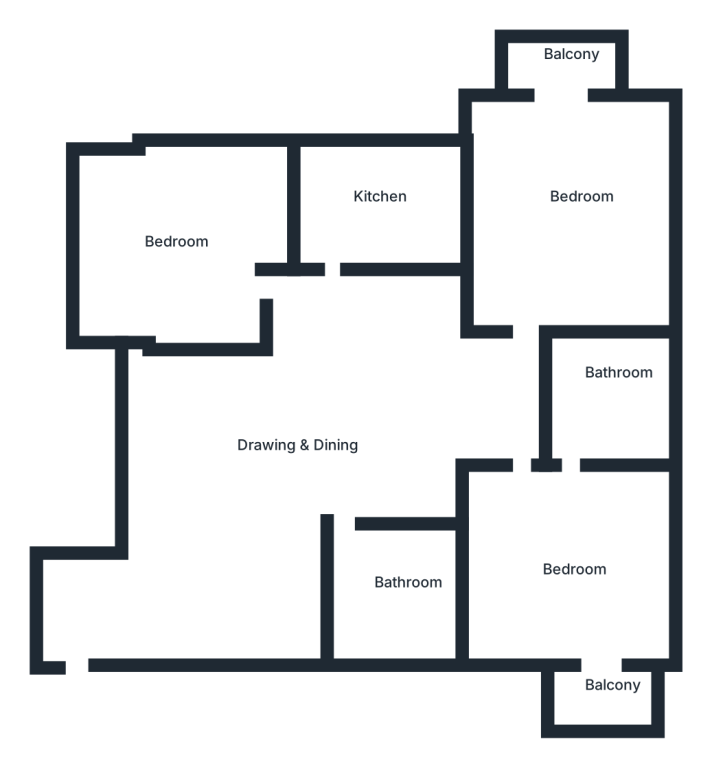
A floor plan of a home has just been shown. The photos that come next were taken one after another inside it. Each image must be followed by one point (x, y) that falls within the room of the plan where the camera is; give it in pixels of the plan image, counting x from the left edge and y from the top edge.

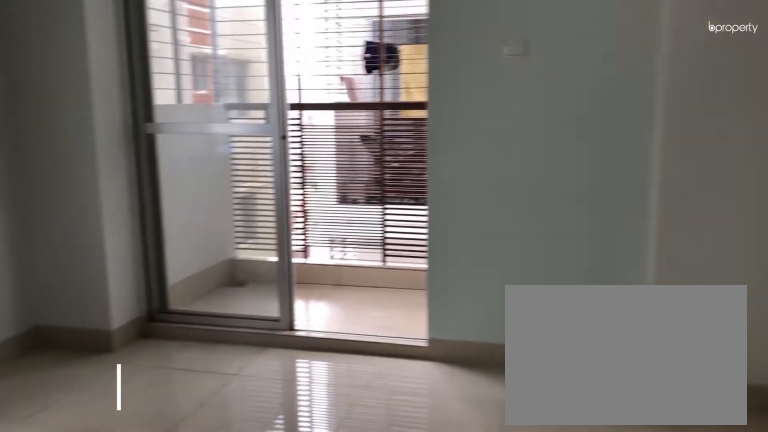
(582, 580)
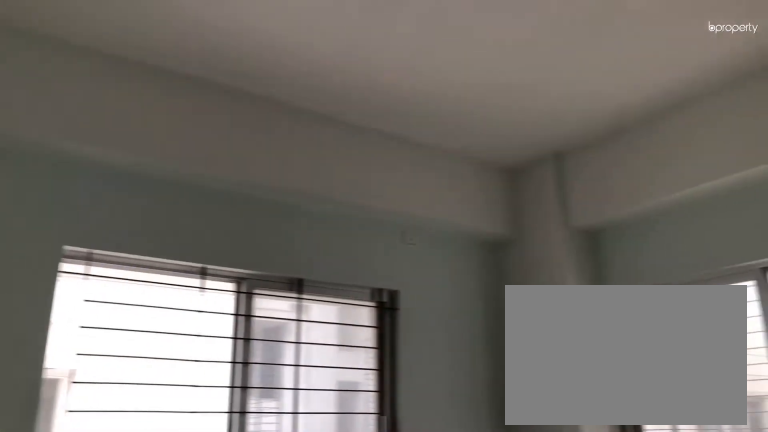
(582, 580)
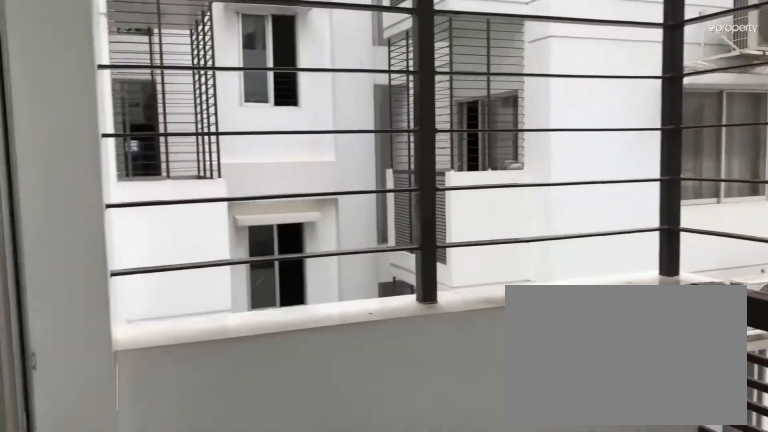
(602, 695)
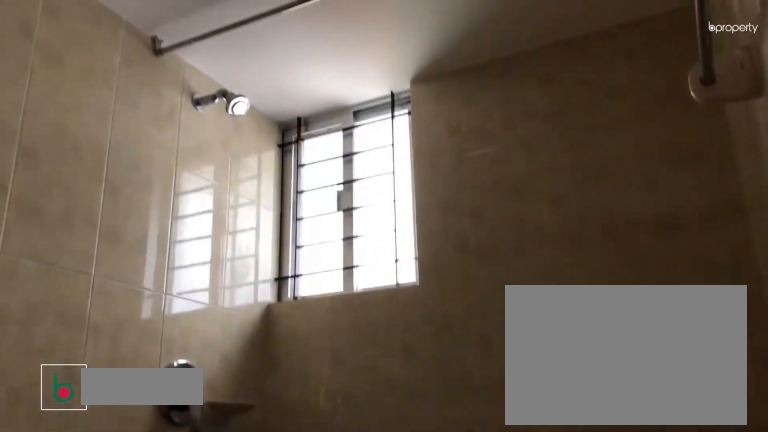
(607, 398)
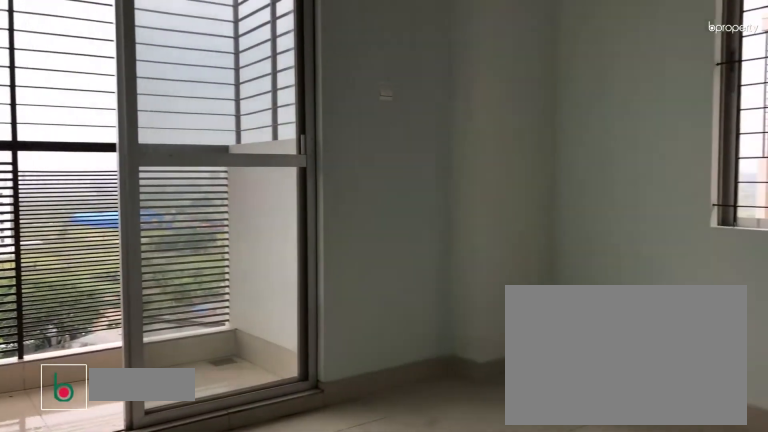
(573, 195)
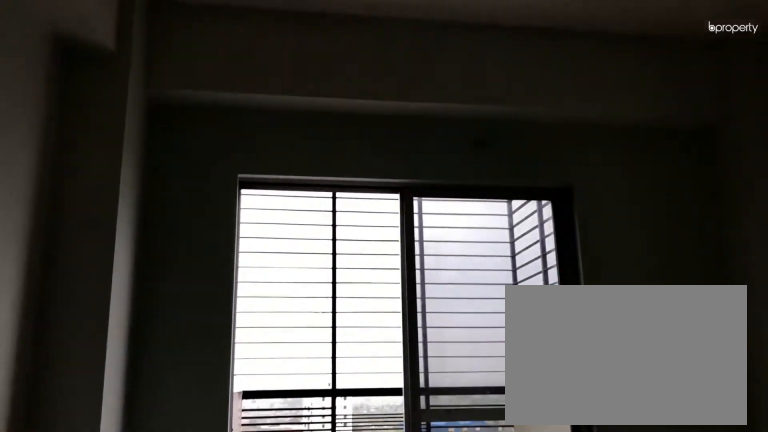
(573, 195)
